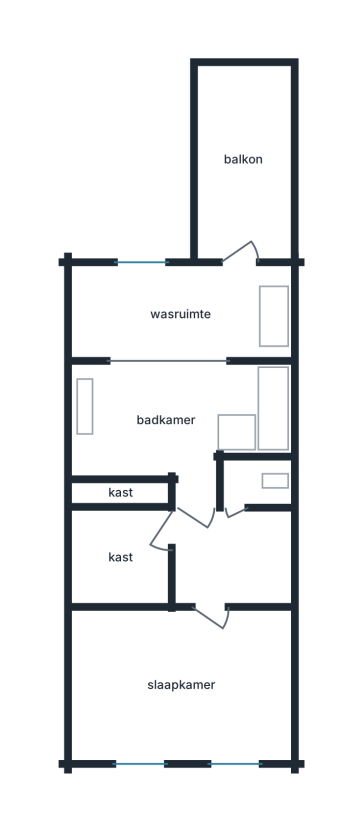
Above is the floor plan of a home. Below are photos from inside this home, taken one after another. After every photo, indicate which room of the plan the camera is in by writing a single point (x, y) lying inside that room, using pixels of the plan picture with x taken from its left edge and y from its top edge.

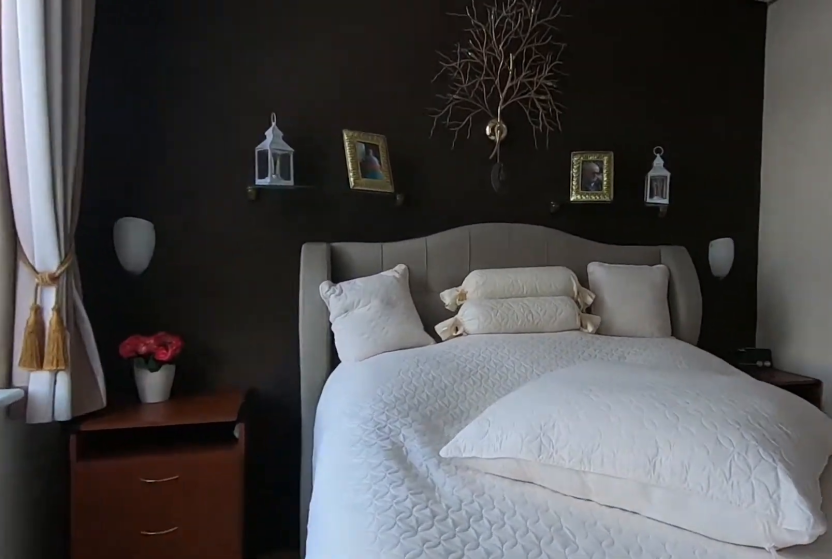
(179, 688)
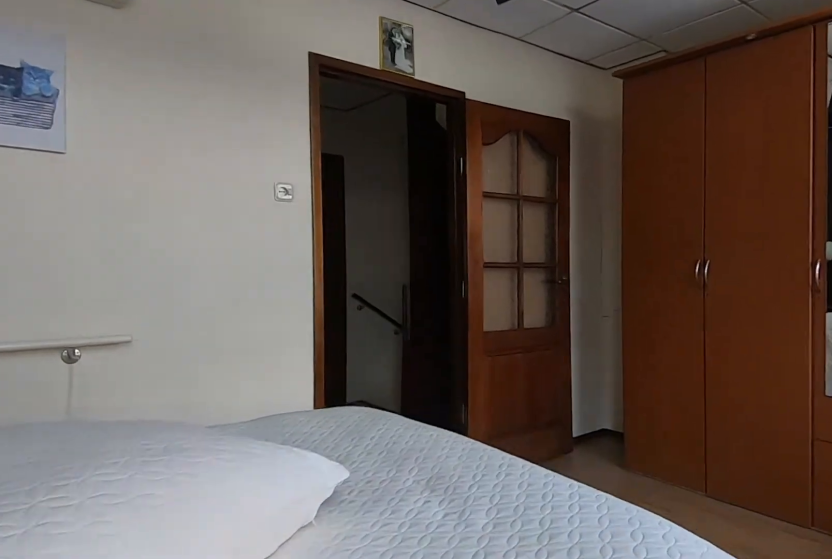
(179, 688)
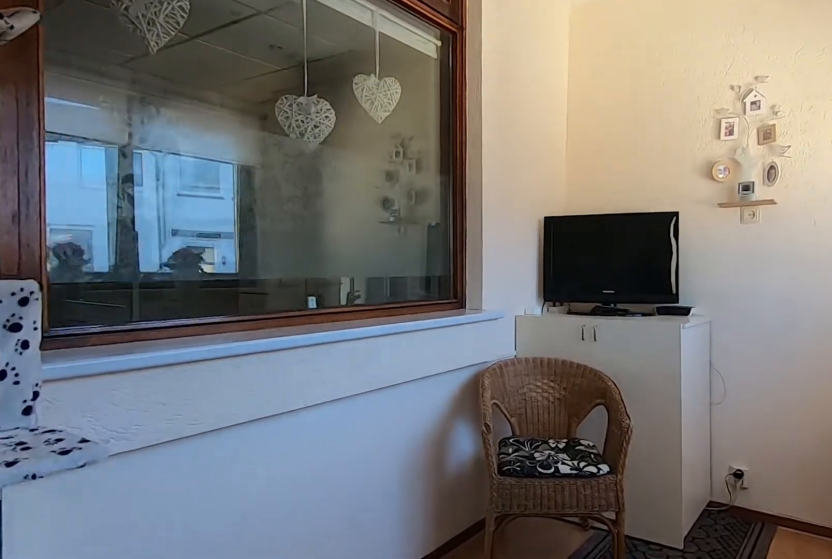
(156, 312)
